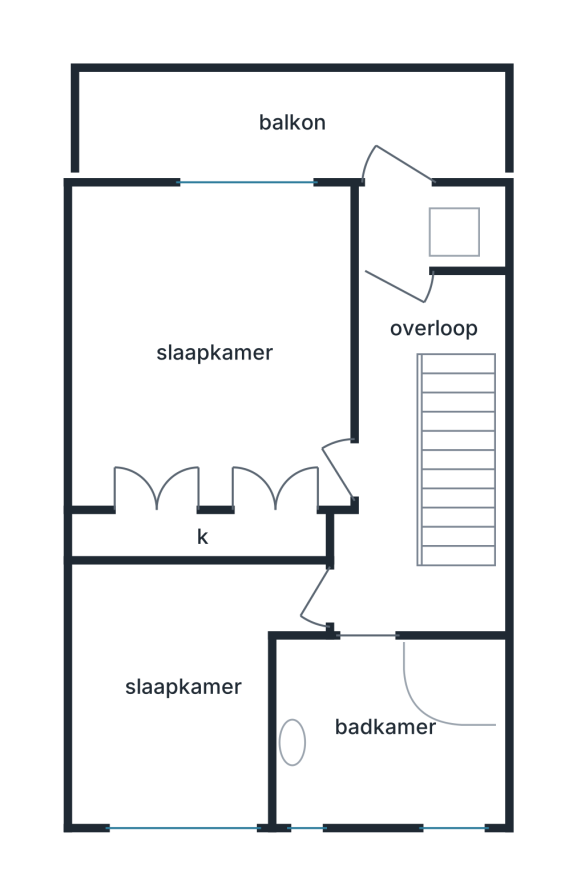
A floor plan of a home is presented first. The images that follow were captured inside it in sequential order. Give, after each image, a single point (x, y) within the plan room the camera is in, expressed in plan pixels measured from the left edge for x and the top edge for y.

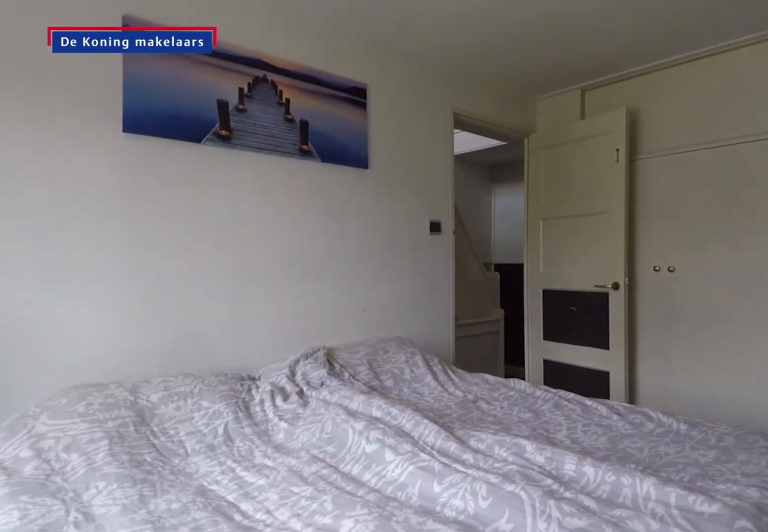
(216, 350)
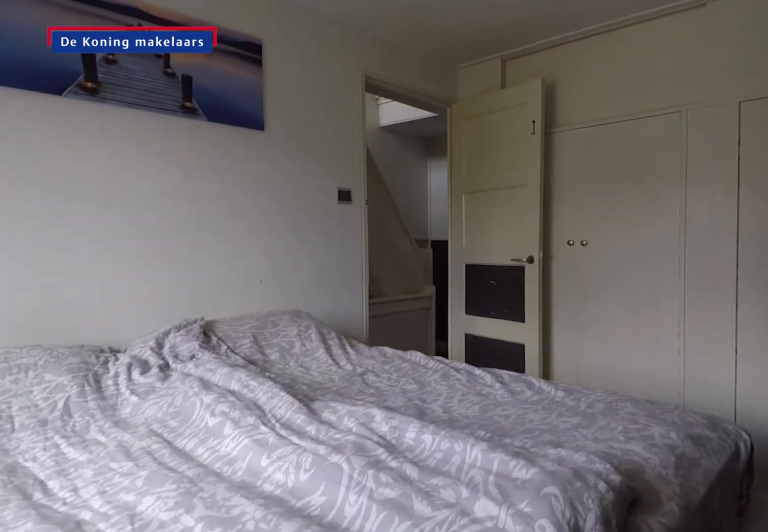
(216, 350)
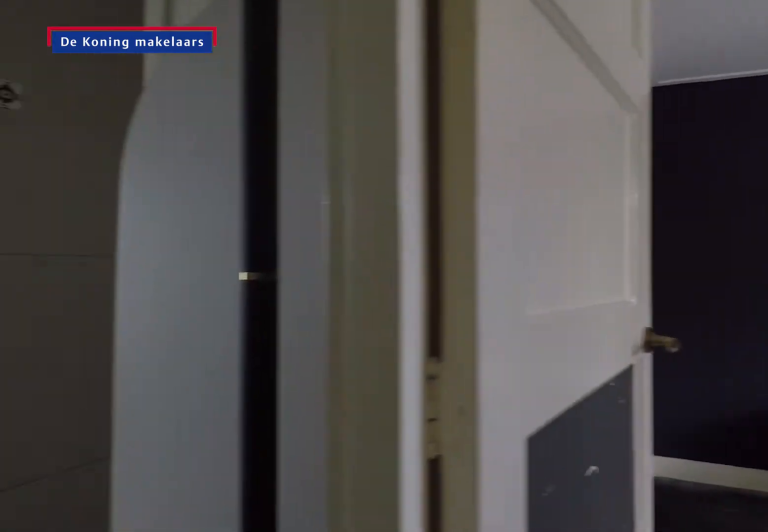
(405, 461)
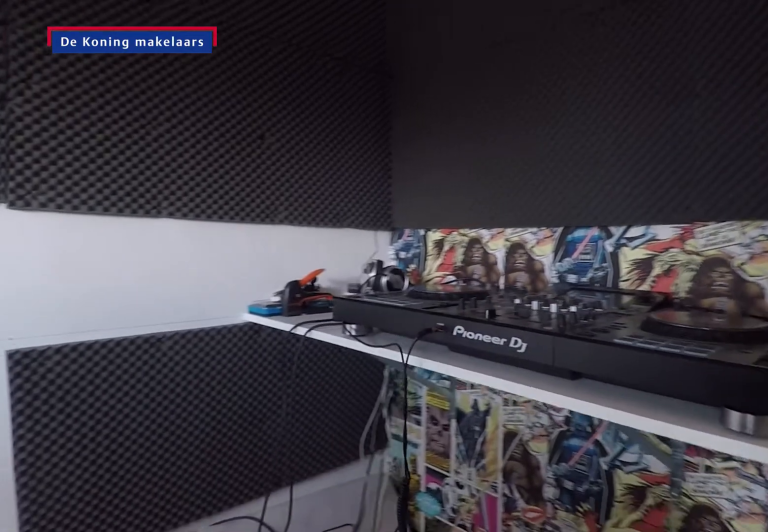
(183, 683)
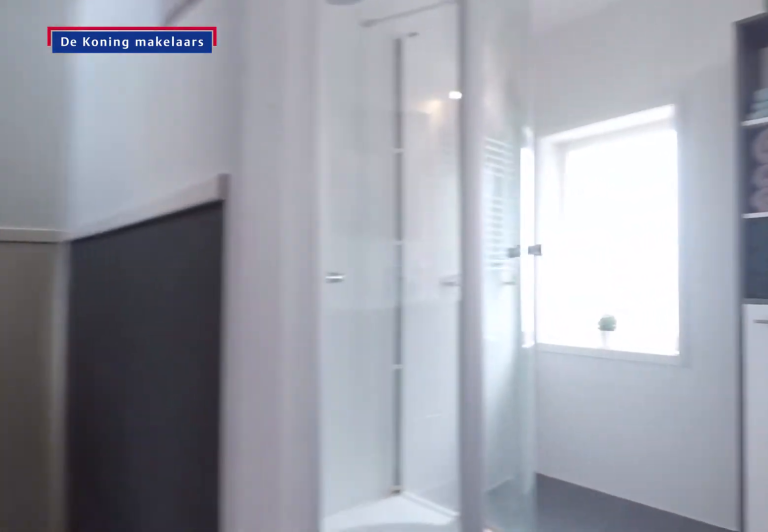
(406, 466)
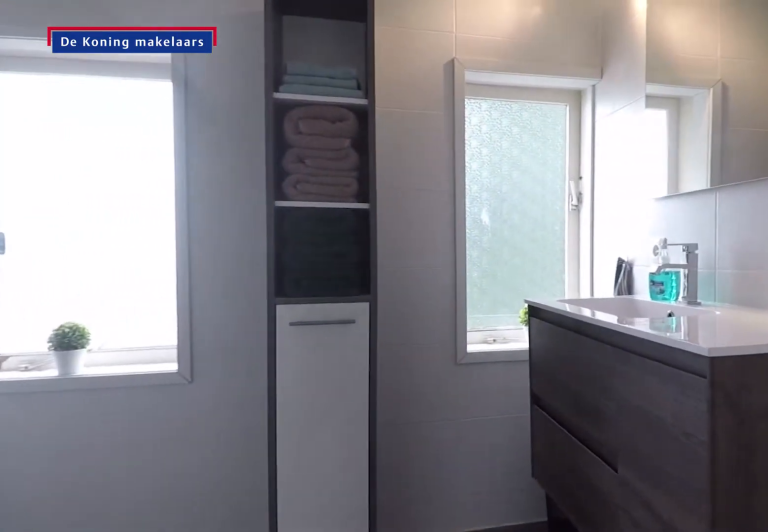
(386, 724)
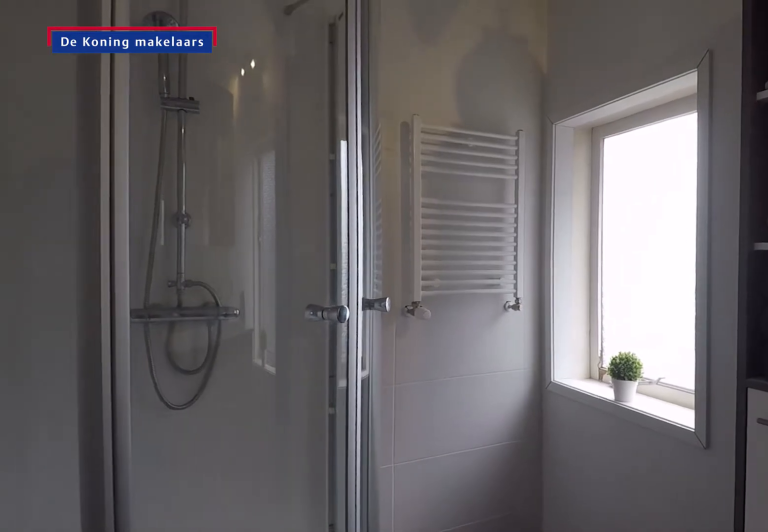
(386, 724)
